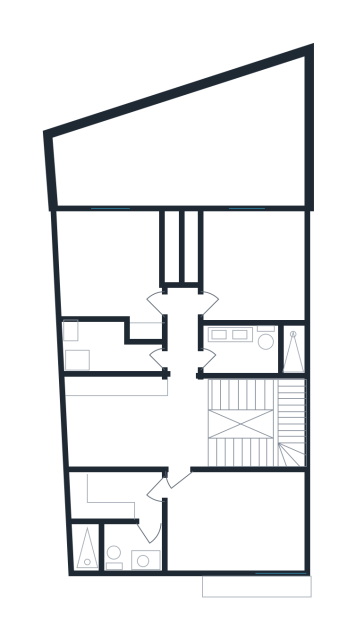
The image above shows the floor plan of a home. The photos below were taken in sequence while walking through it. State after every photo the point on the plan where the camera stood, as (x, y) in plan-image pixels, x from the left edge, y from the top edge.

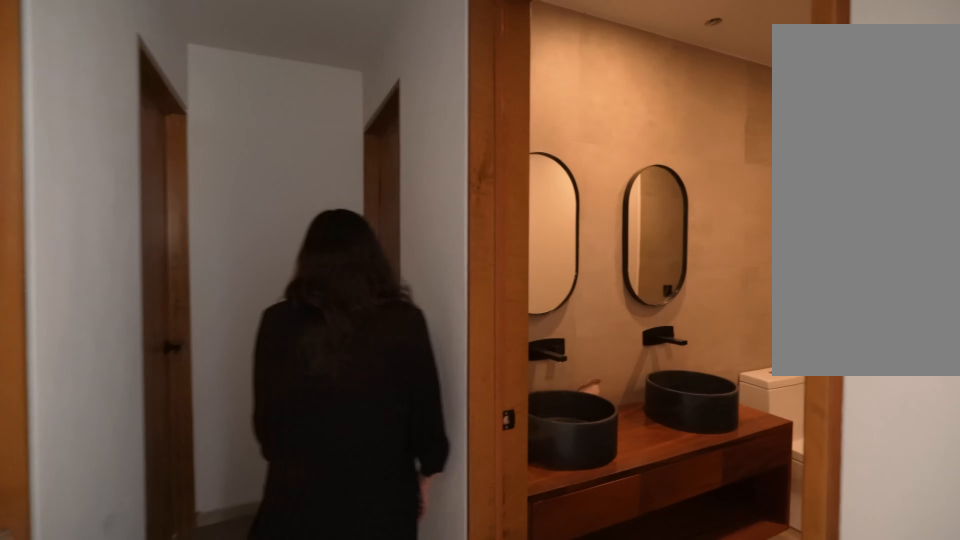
(183, 362)
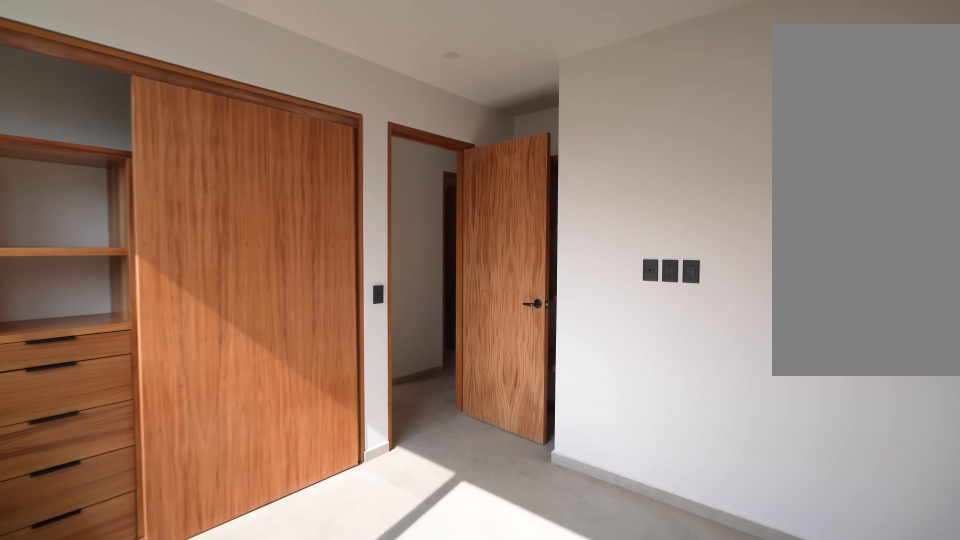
(85, 262)
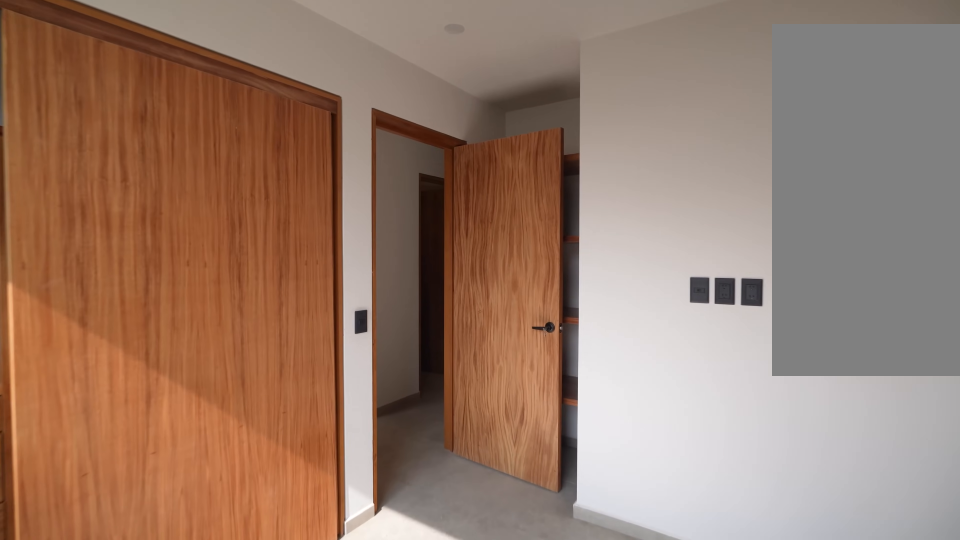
(85, 262)
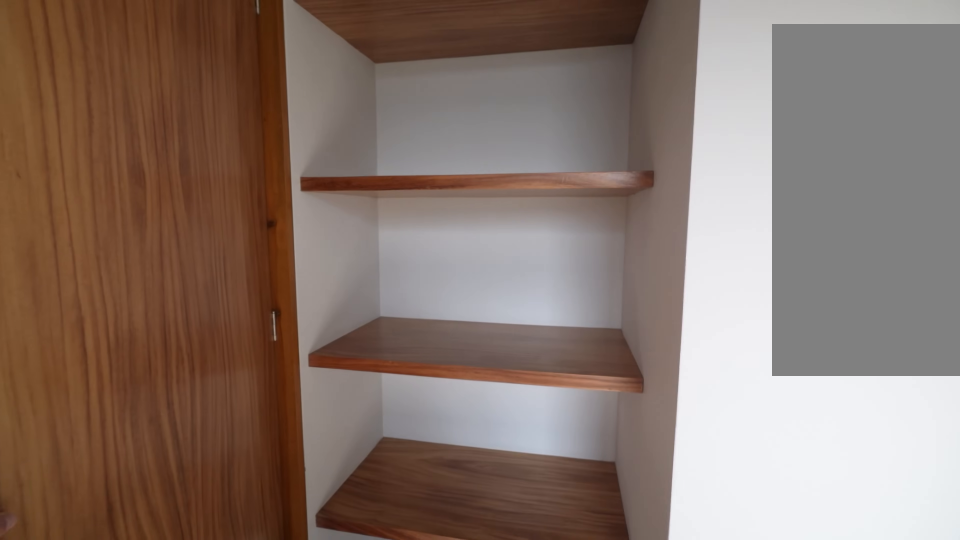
(137, 311)
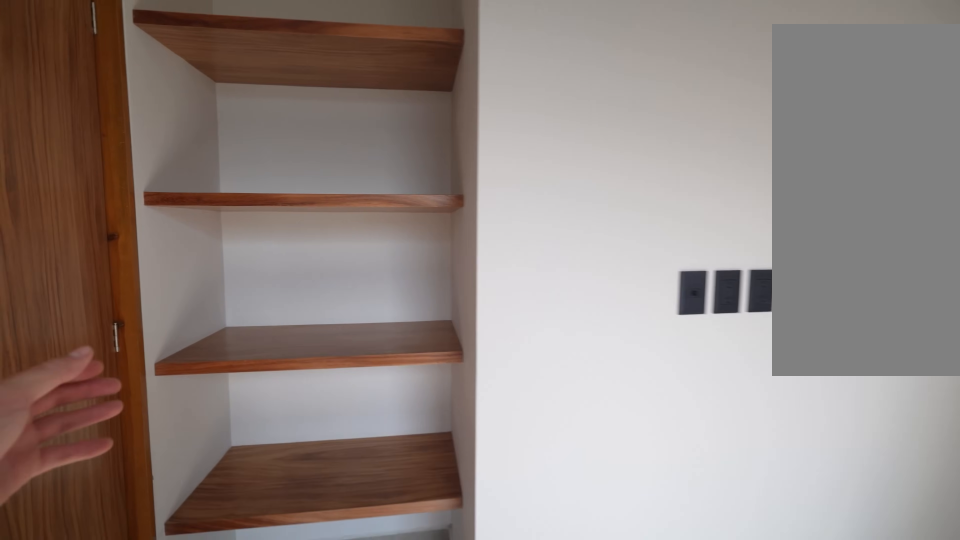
(137, 311)
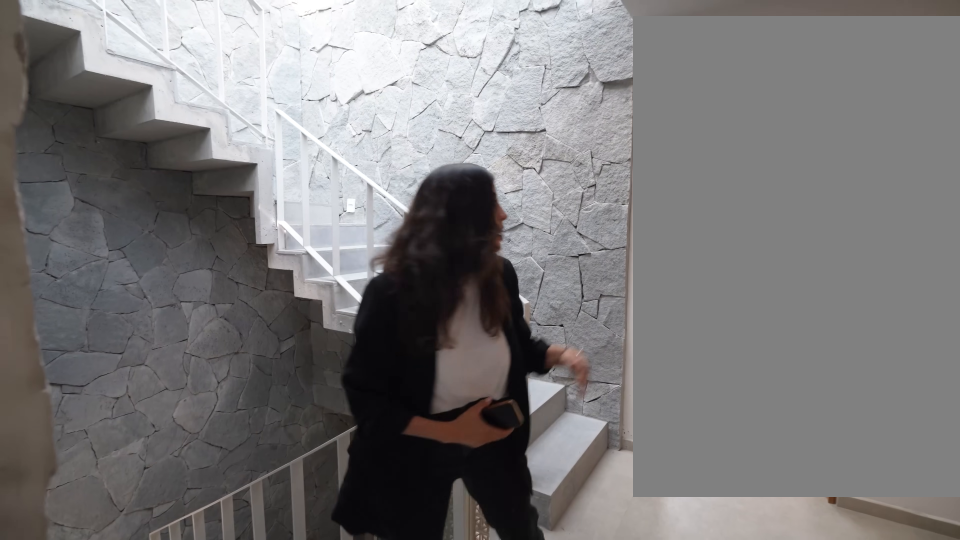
(180, 355)
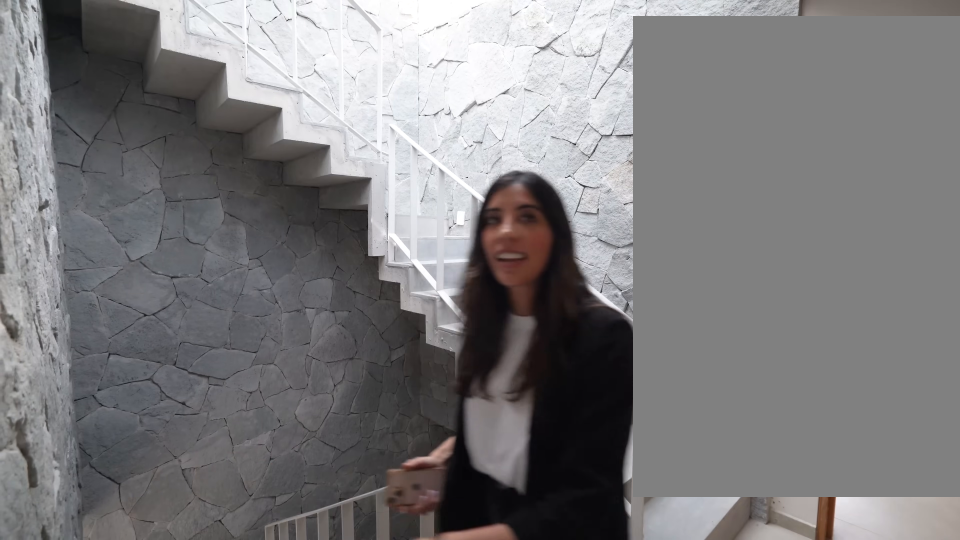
(176, 362)
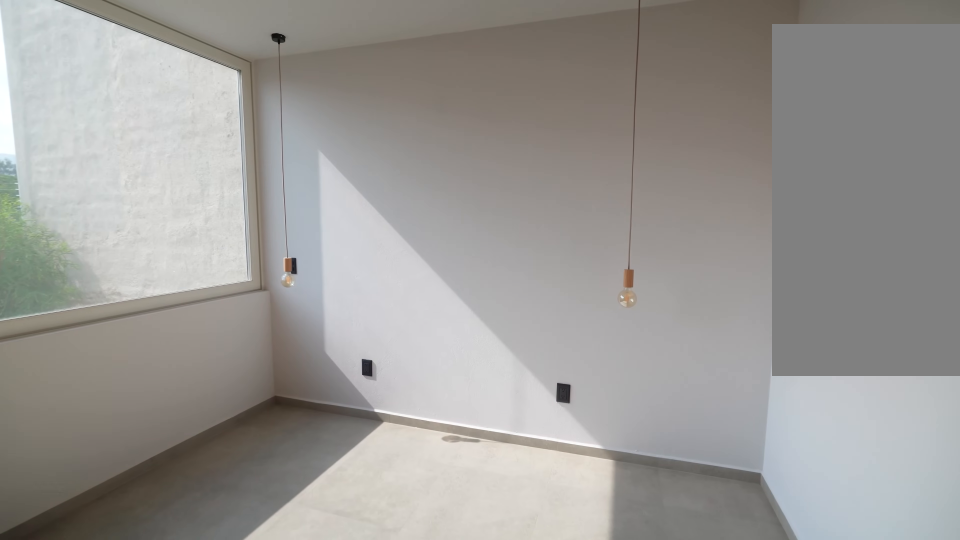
(190, 309)
